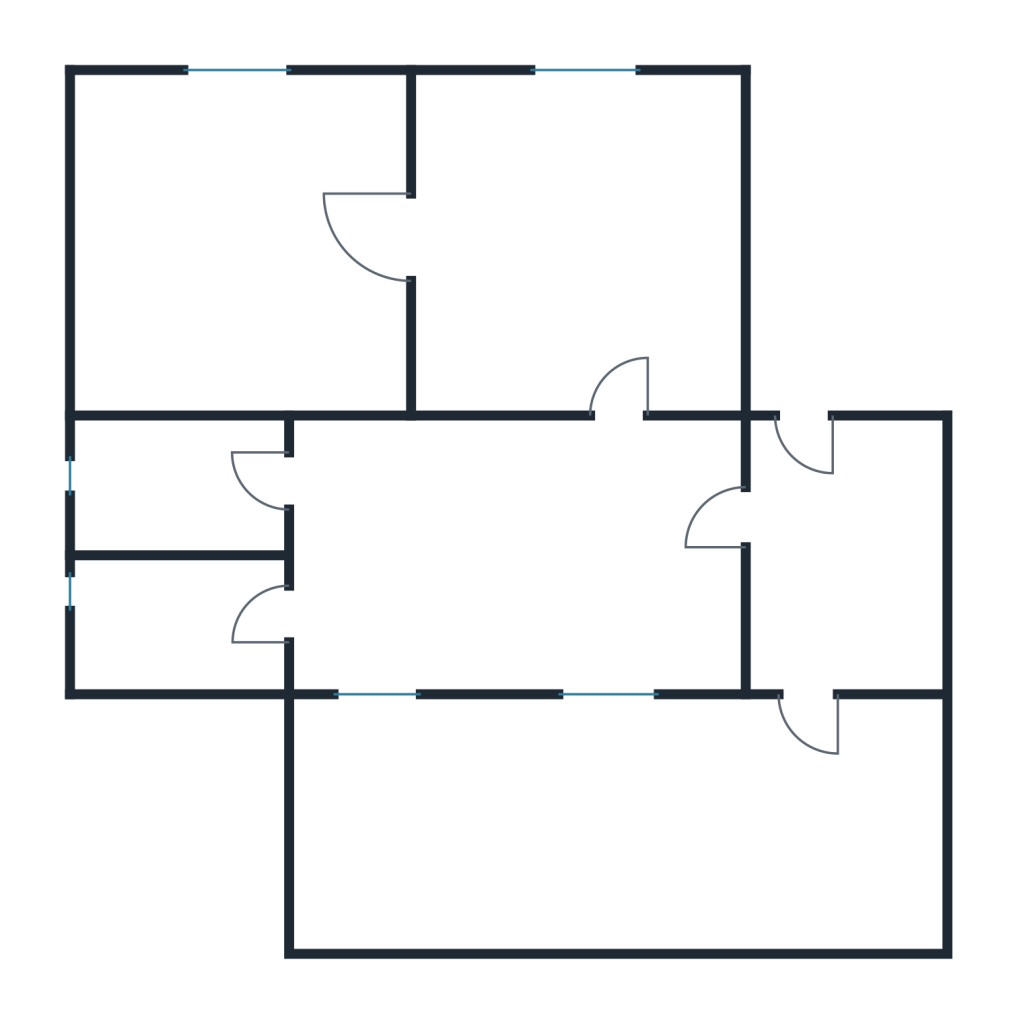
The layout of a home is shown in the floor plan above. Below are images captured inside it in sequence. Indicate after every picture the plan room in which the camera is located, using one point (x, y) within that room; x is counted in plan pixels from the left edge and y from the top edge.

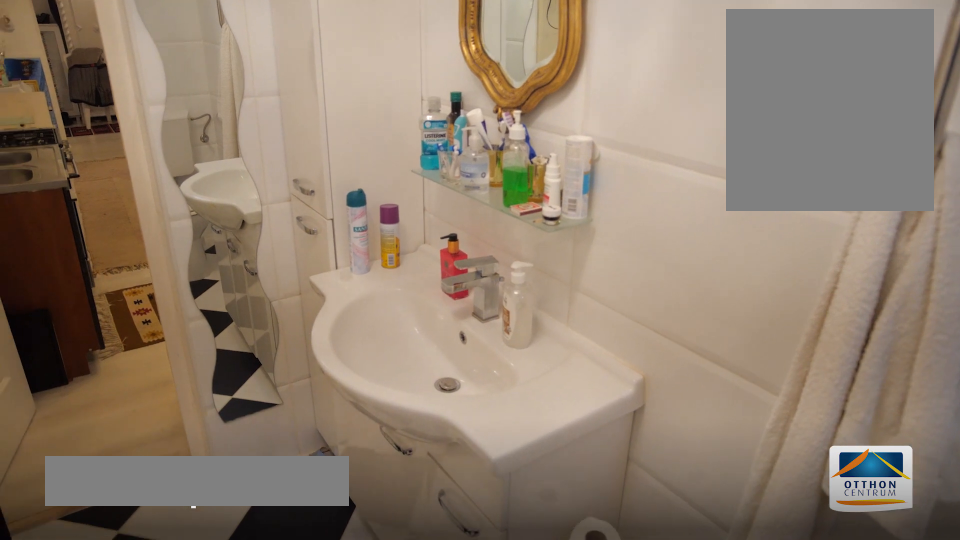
(183, 485)
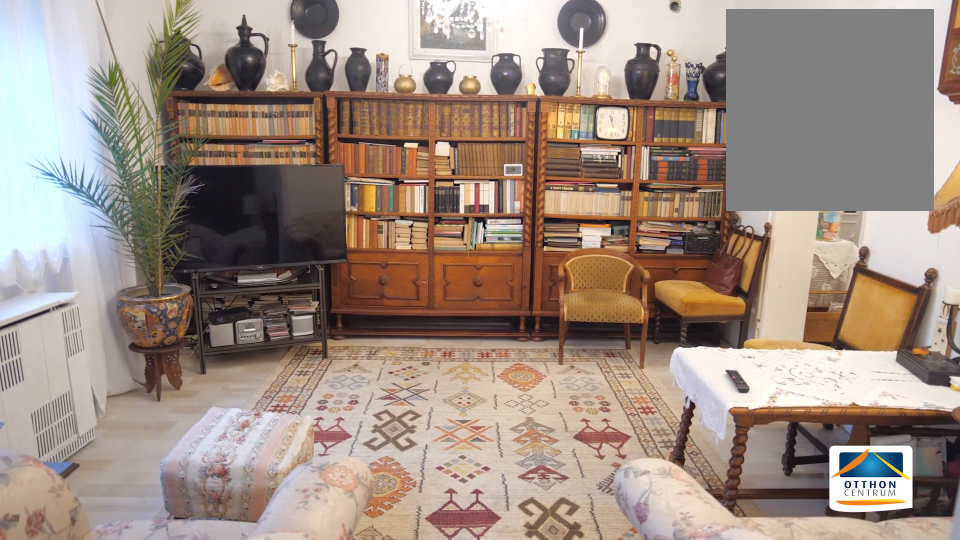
(583, 240)
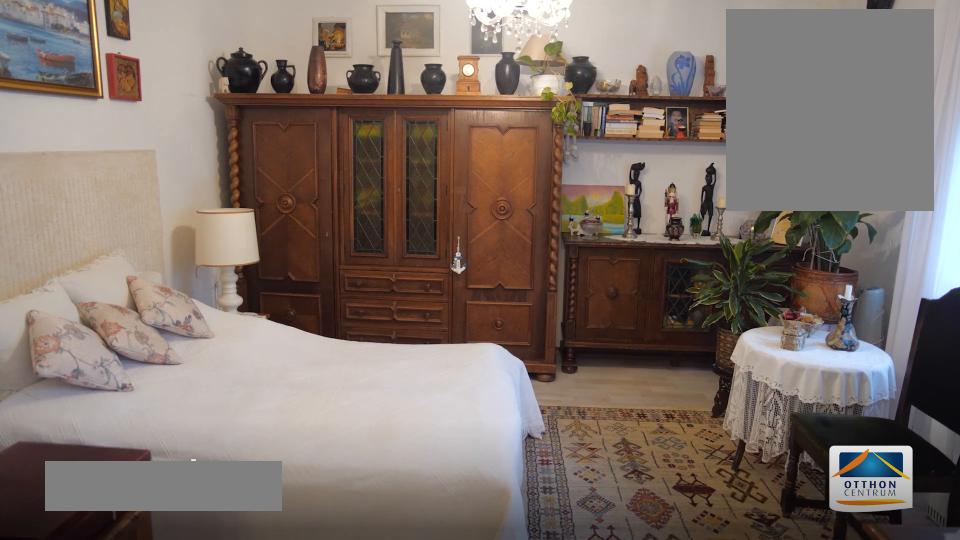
(239, 248)
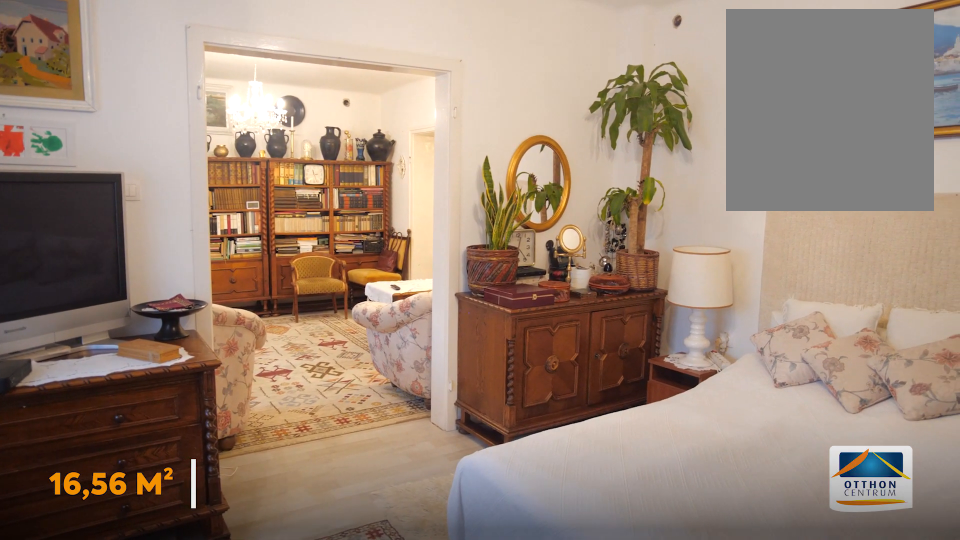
(239, 247)
